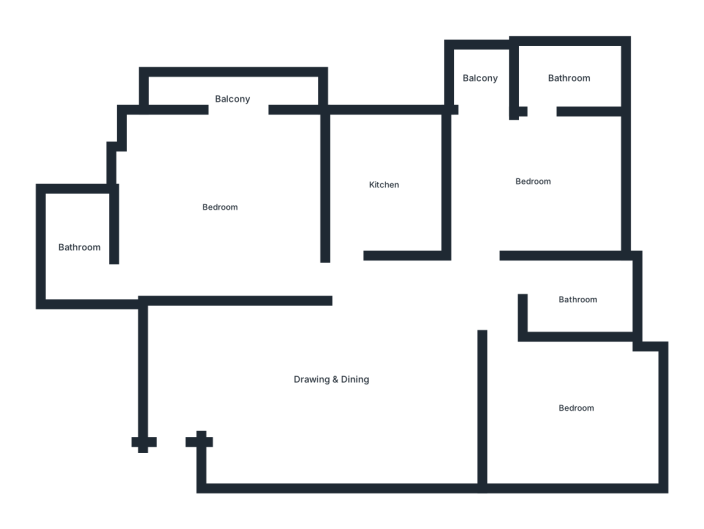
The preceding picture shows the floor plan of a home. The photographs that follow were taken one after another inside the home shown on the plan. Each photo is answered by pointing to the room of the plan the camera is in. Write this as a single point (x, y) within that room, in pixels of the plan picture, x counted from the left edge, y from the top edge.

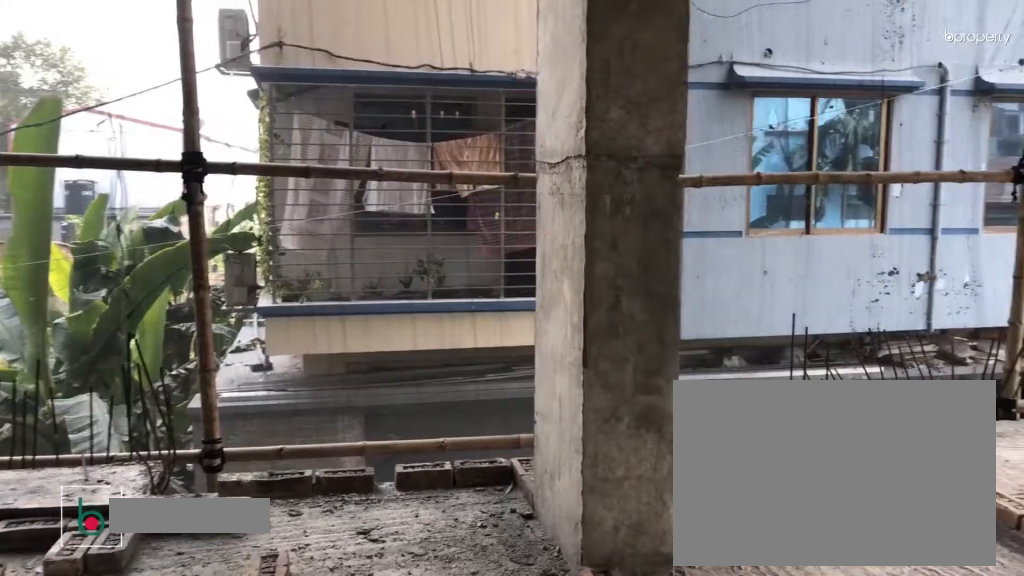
(385, 186)
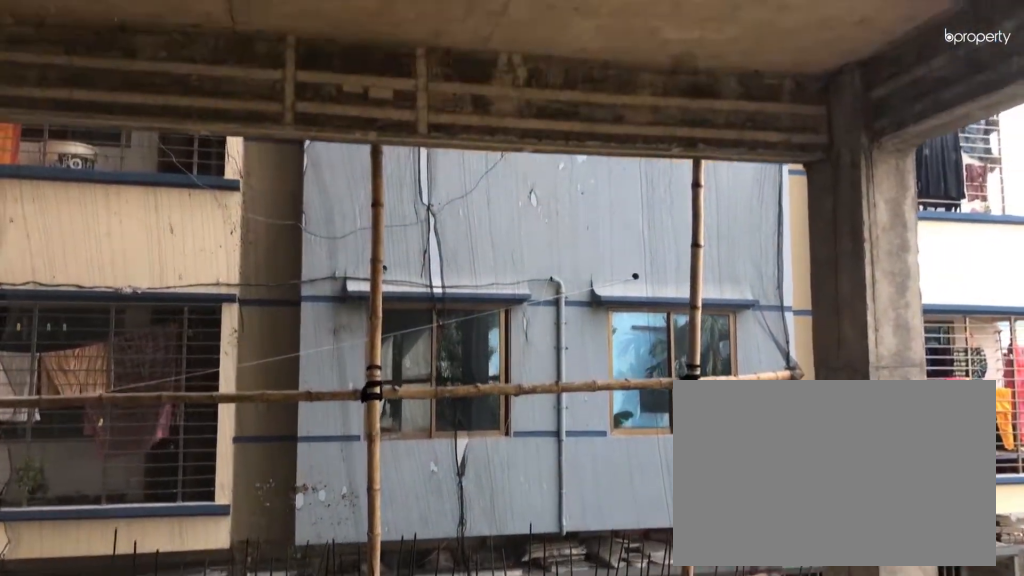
(534, 182)
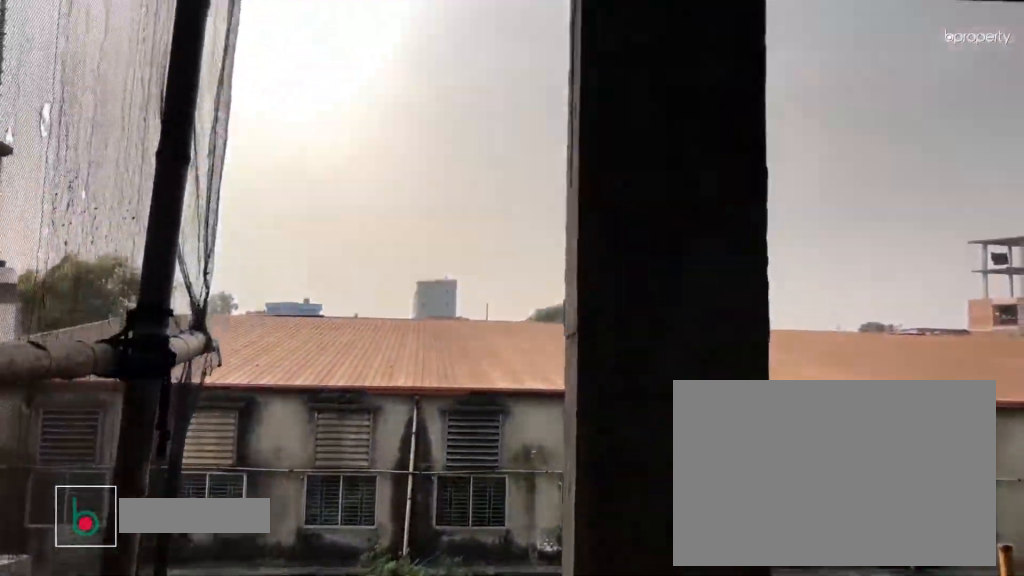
(571, 78)
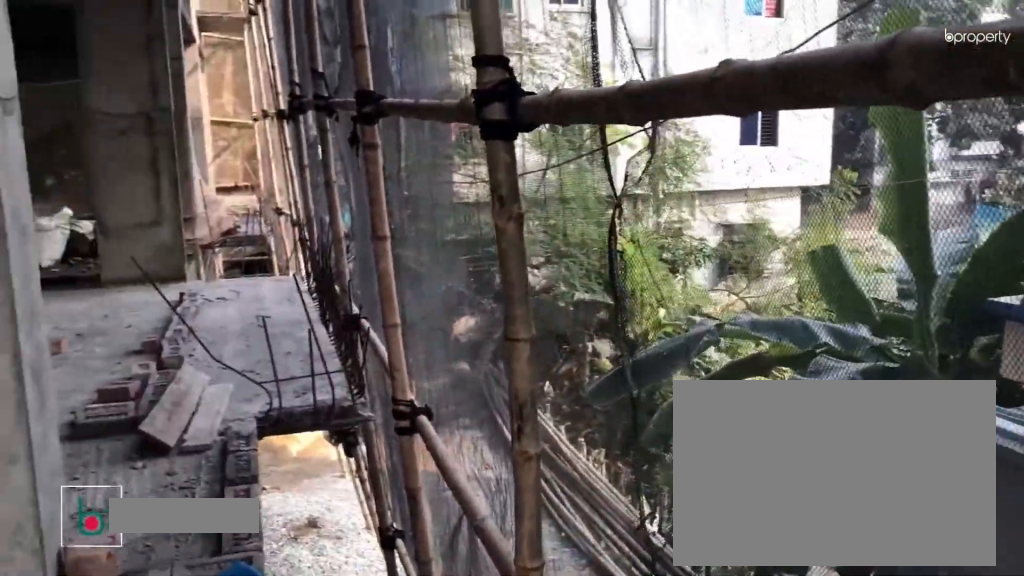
(482, 78)
